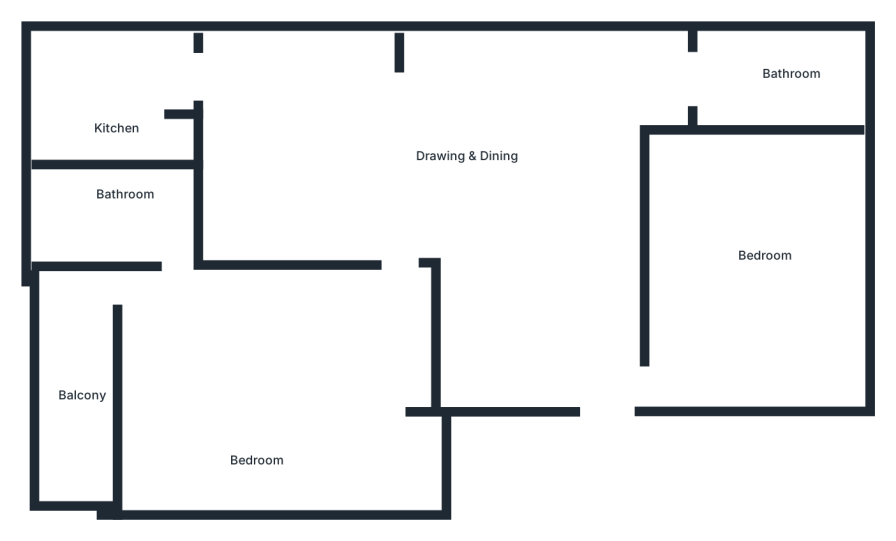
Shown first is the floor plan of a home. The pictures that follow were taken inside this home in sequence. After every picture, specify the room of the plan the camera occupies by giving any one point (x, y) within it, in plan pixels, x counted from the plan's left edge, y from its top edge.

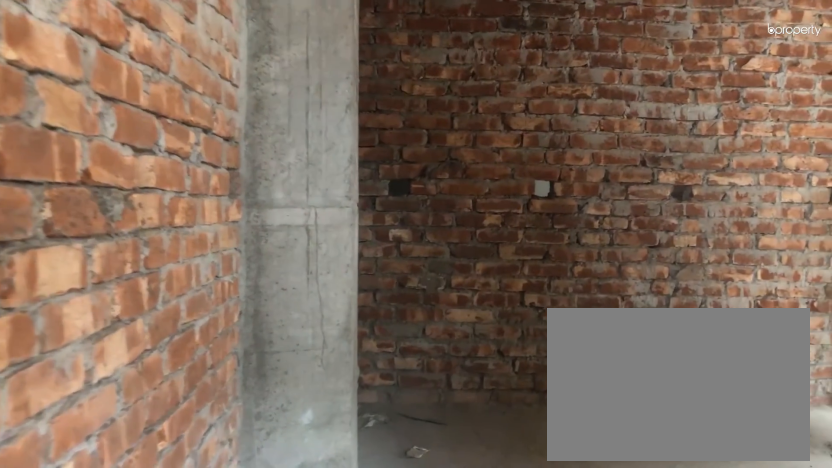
(406, 242)
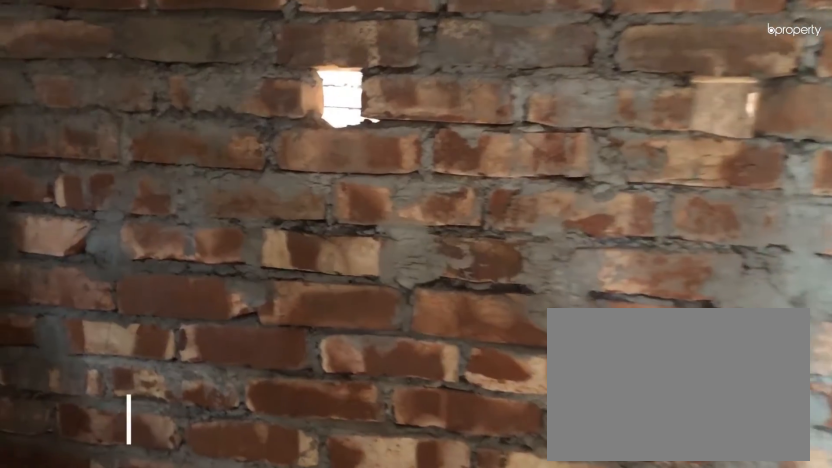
(117, 206)
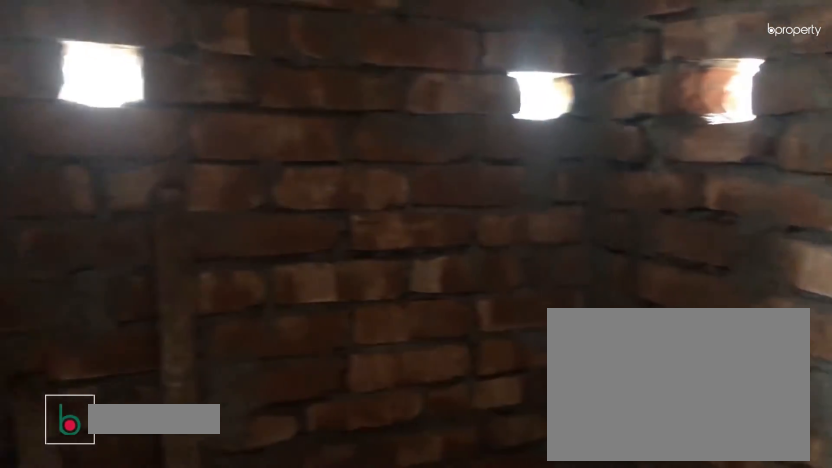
(117, 206)
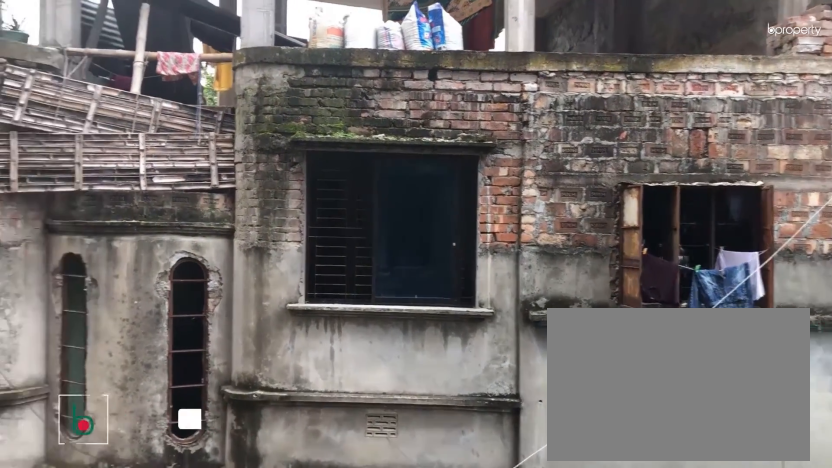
(79, 360)
